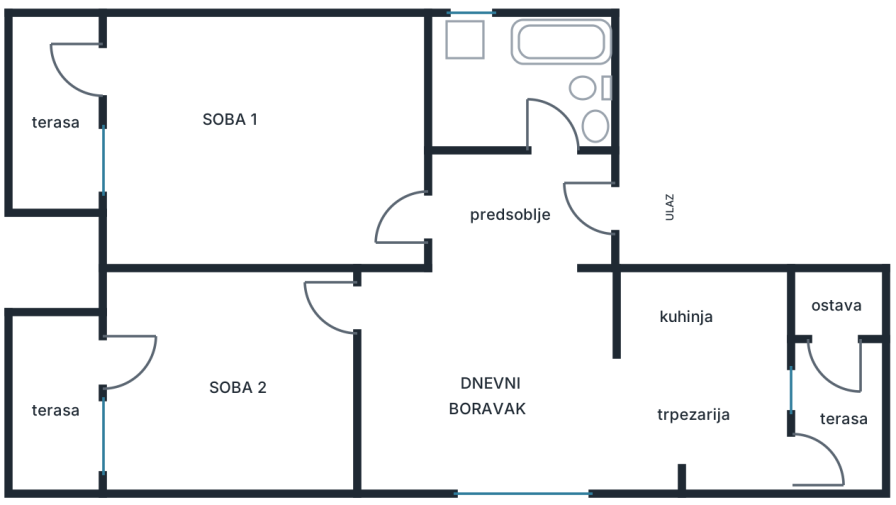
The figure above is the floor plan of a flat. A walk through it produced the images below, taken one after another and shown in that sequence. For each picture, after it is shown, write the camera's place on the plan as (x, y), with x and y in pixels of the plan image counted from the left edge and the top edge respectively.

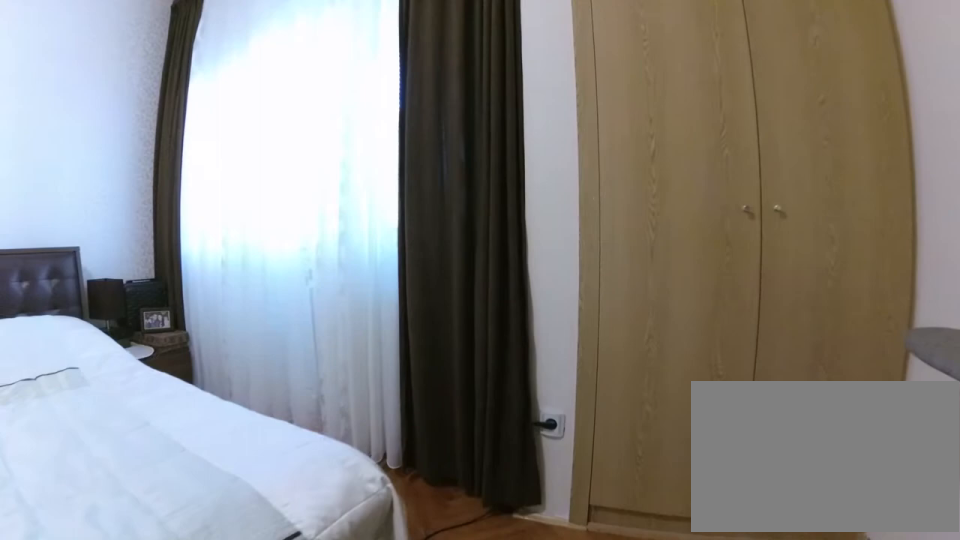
(225, 323)
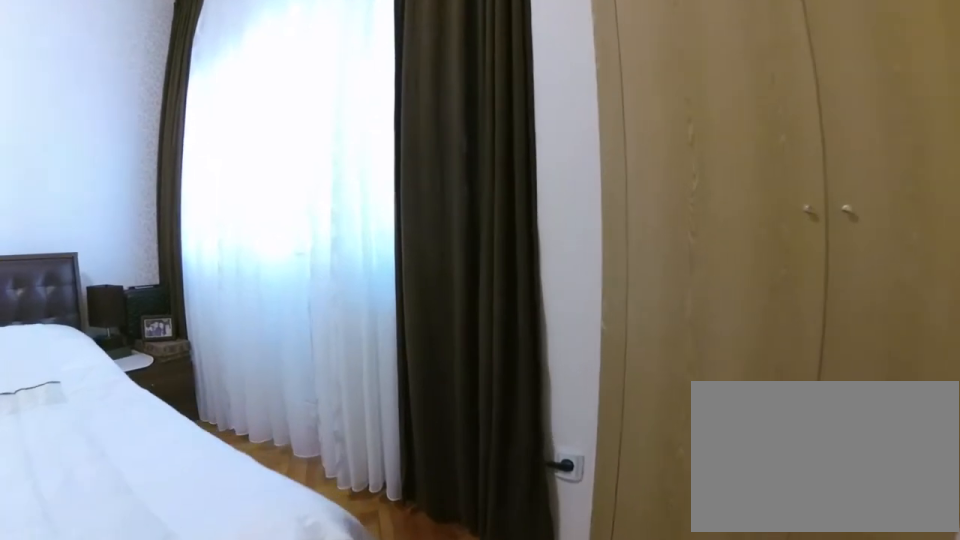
(204, 322)
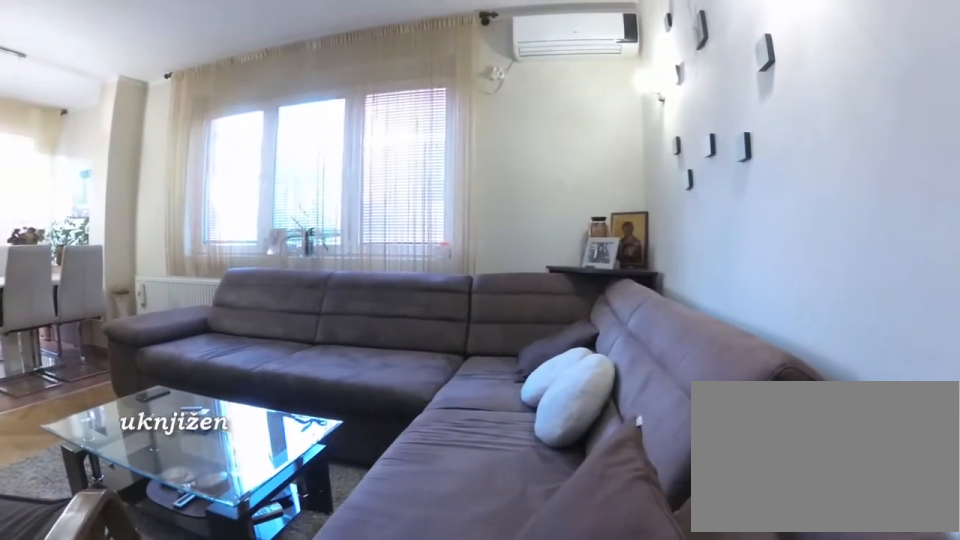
(376, 314)
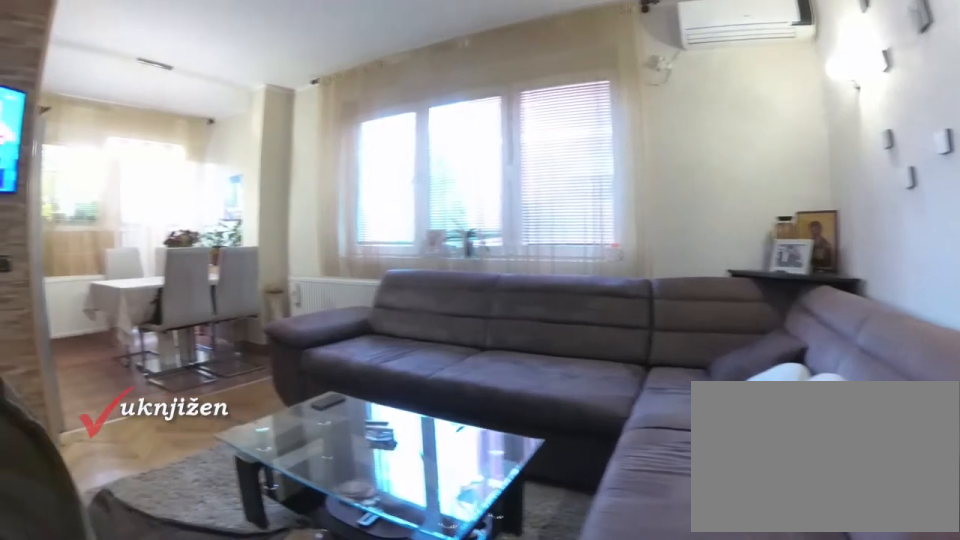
(382, 327)
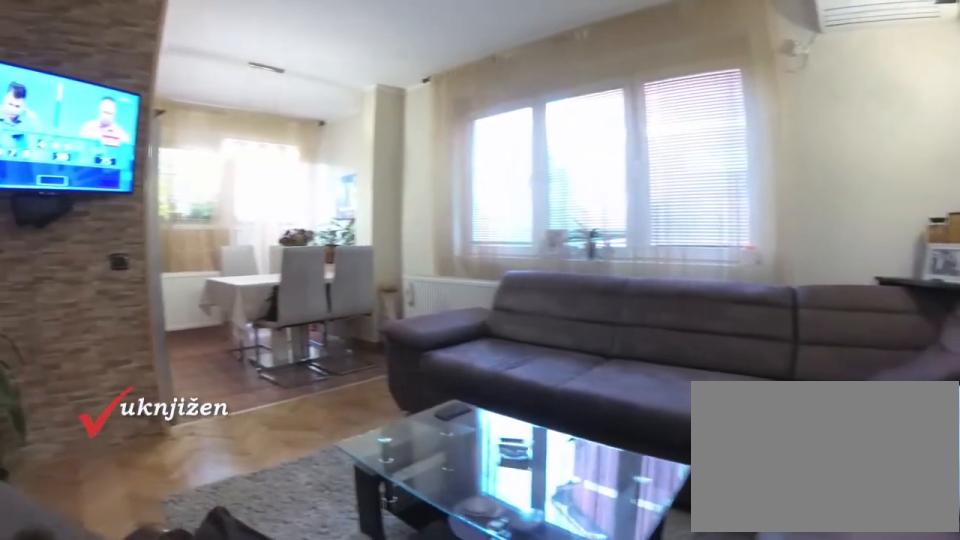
(385, 331)
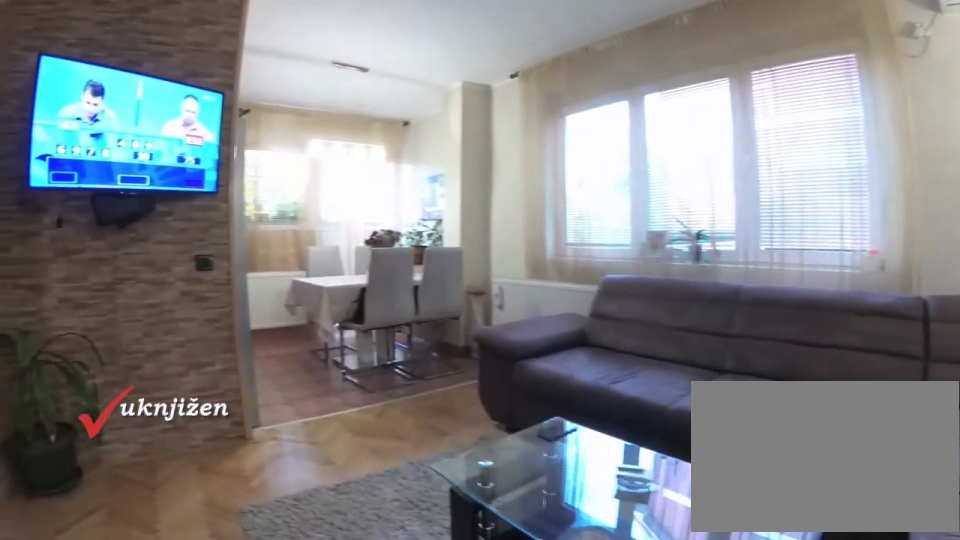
(388, 334)
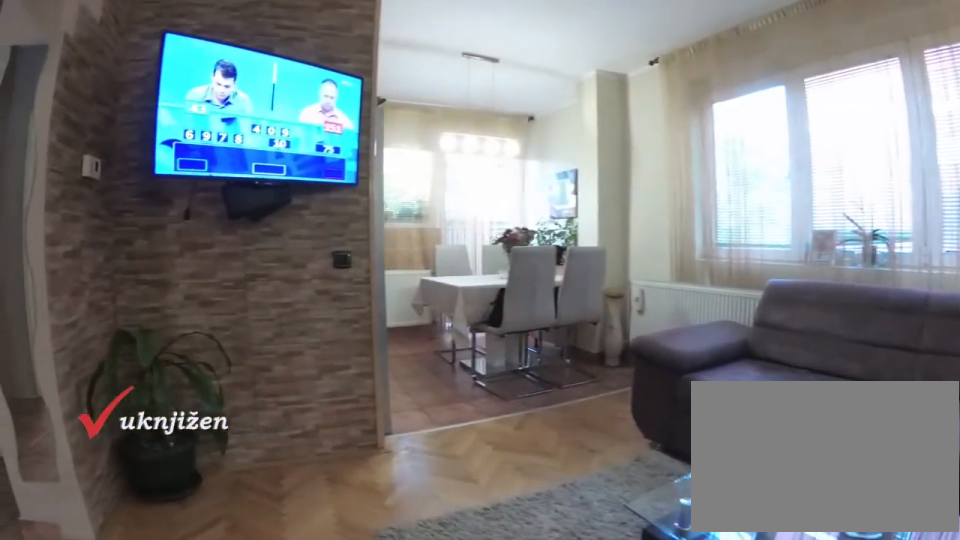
(401, 340)
